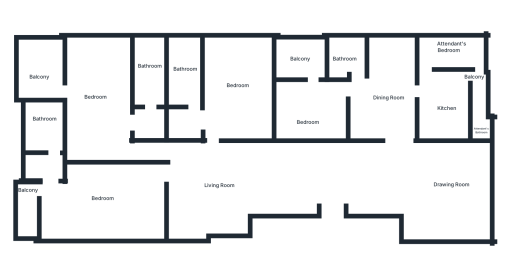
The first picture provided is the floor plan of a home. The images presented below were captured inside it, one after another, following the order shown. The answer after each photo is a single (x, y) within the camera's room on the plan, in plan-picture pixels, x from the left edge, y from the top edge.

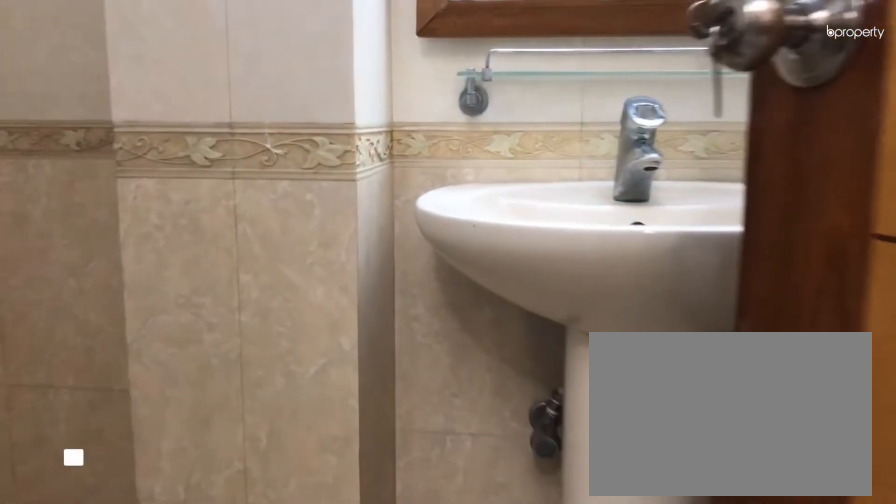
(351, 60)
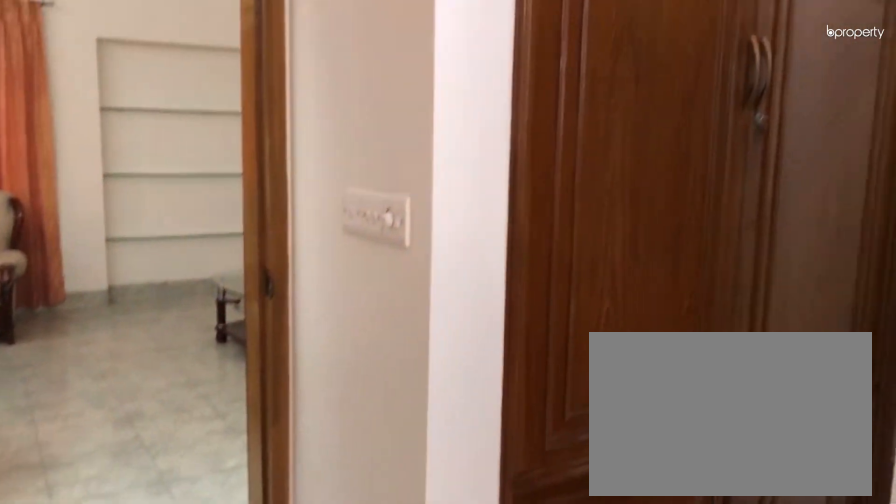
(230, 89)
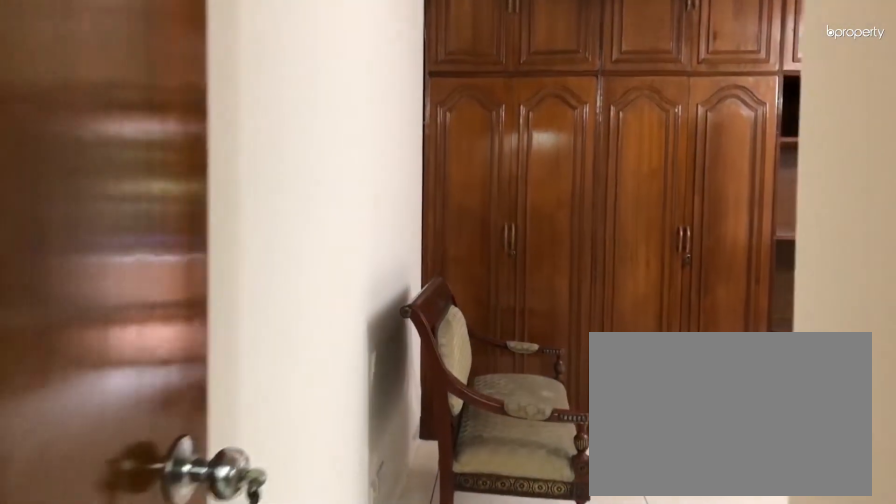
(108, 145)
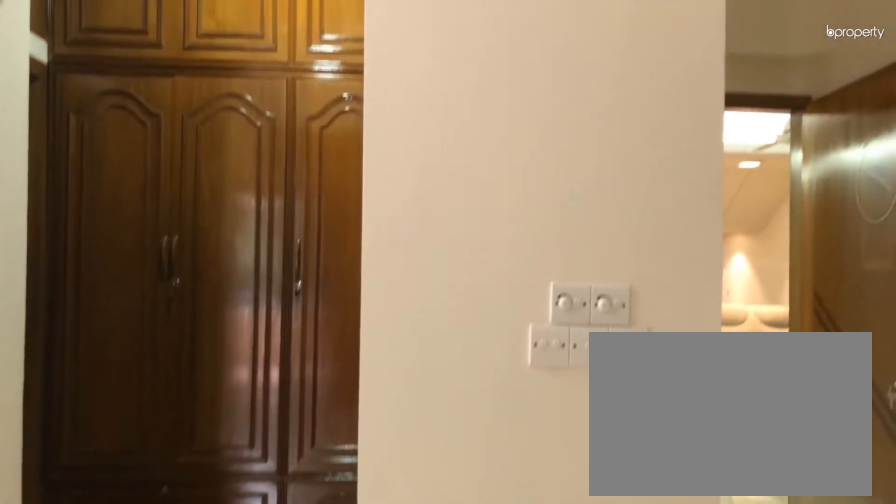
(97, 96)
